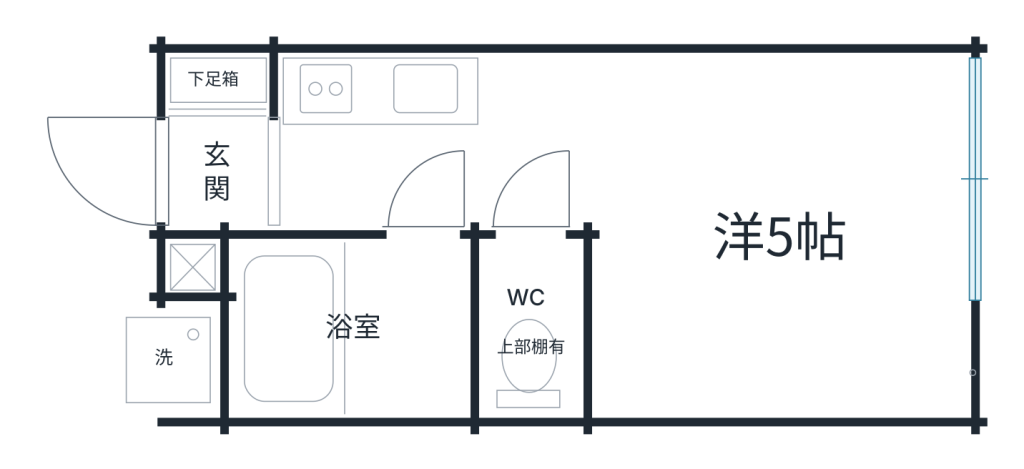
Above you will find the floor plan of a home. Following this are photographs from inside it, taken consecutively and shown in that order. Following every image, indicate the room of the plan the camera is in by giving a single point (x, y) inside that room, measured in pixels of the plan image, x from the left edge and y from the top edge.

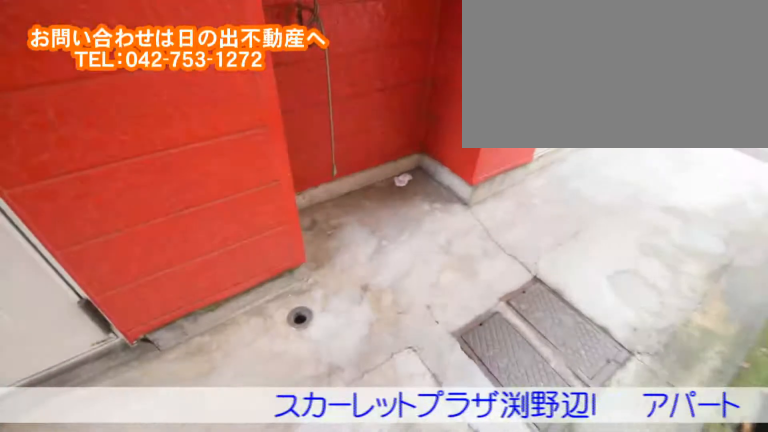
(128, 370)
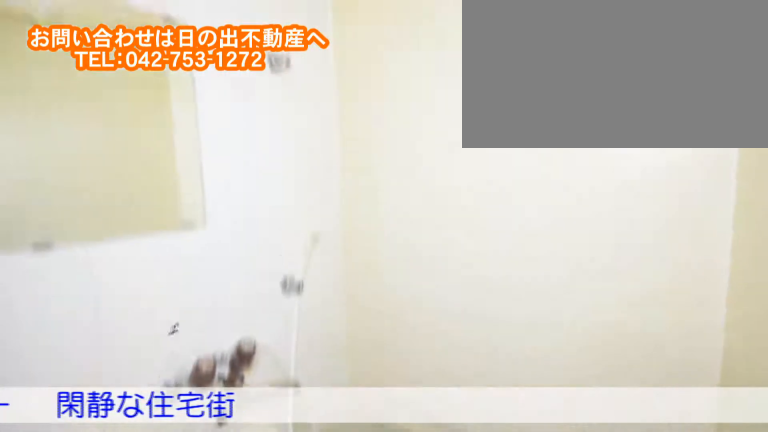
(408, 313)
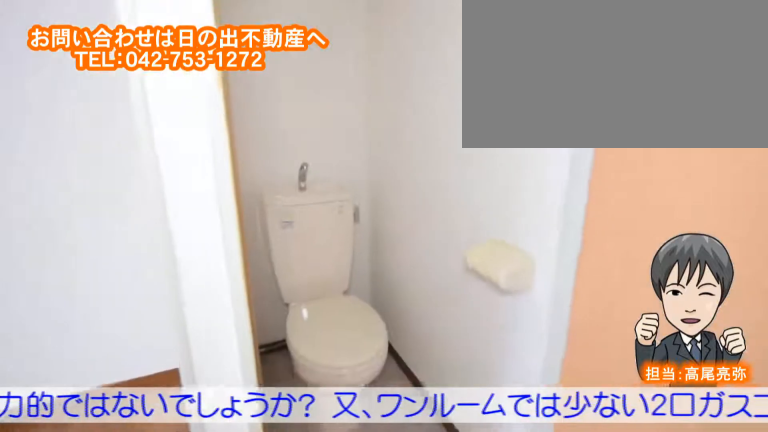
(531, 329)
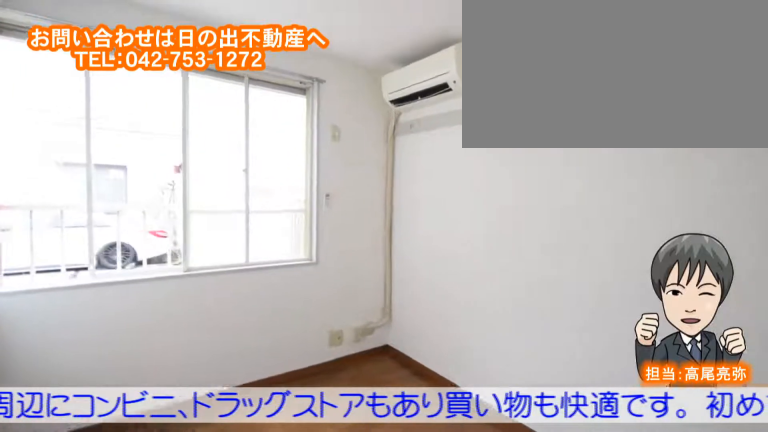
(792, 283)
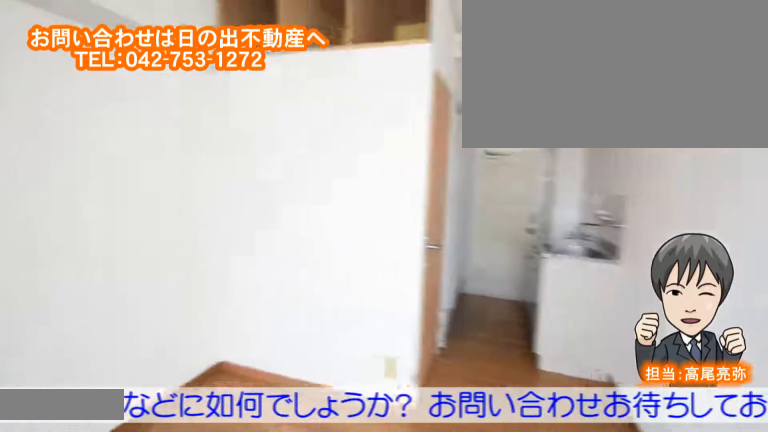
(792, 284)
